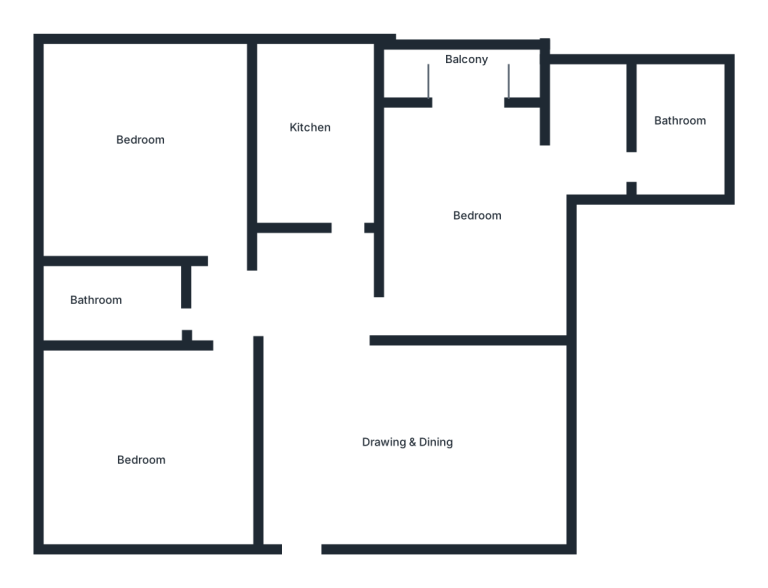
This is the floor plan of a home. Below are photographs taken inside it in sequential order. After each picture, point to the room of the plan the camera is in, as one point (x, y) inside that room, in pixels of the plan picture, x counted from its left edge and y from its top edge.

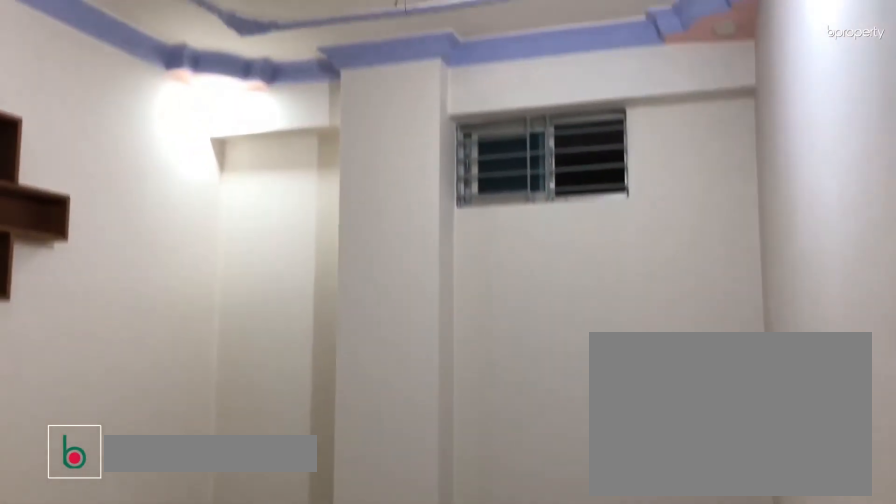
(436, 439)
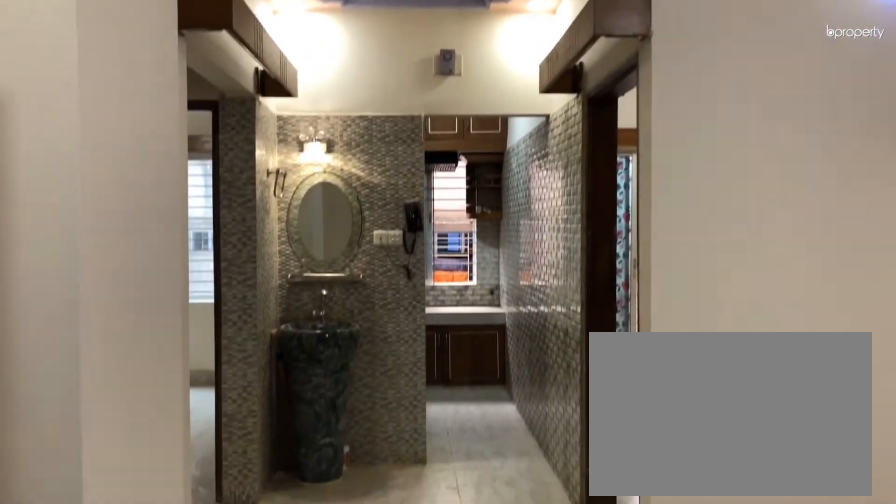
(436, 439)
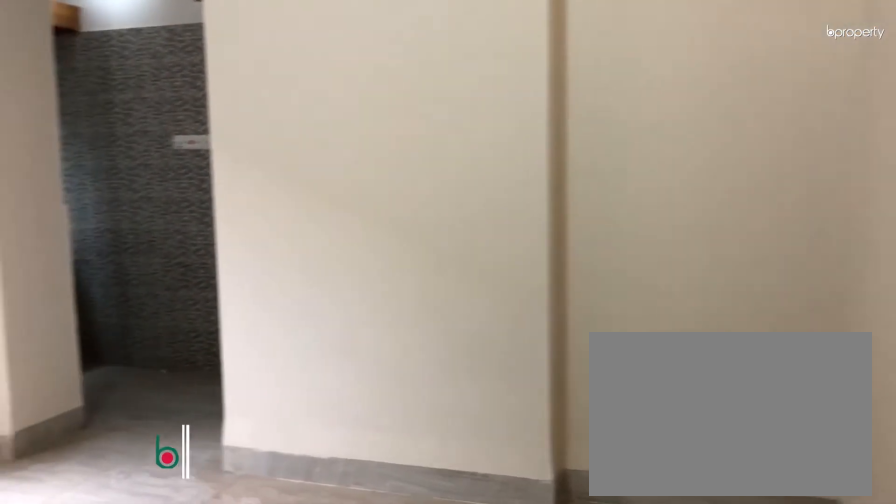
(474, 205)
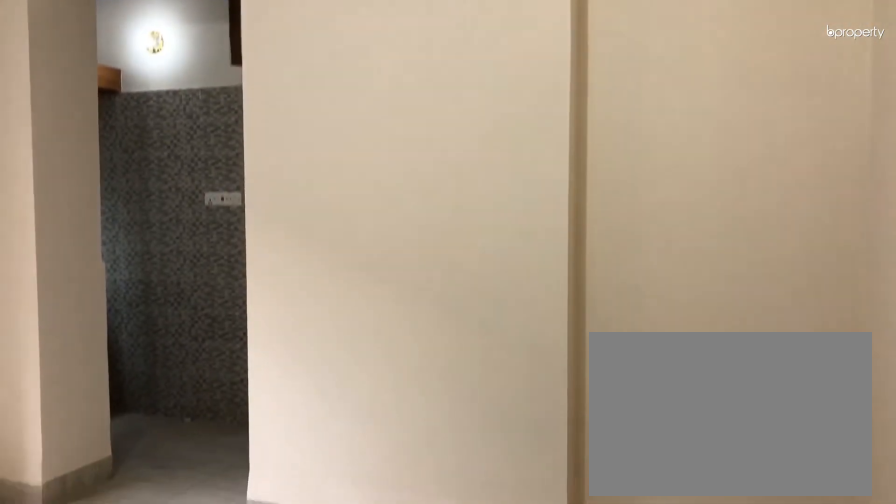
(474, 205)
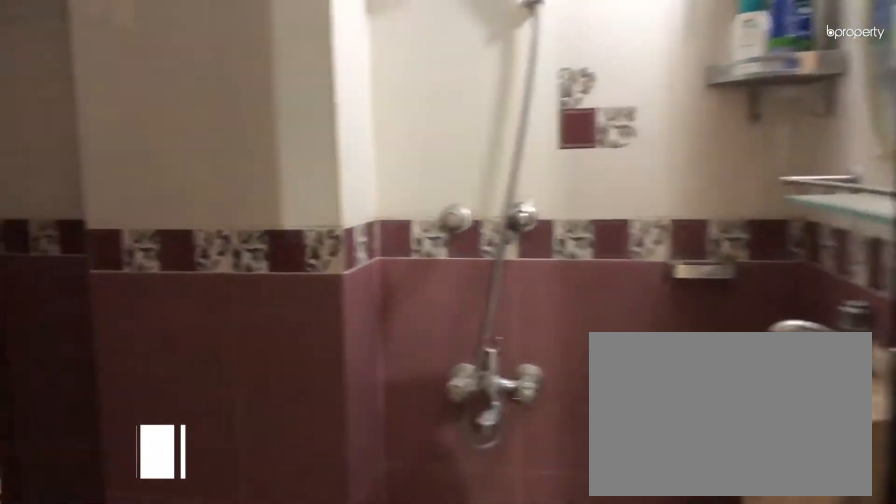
(676, 128)
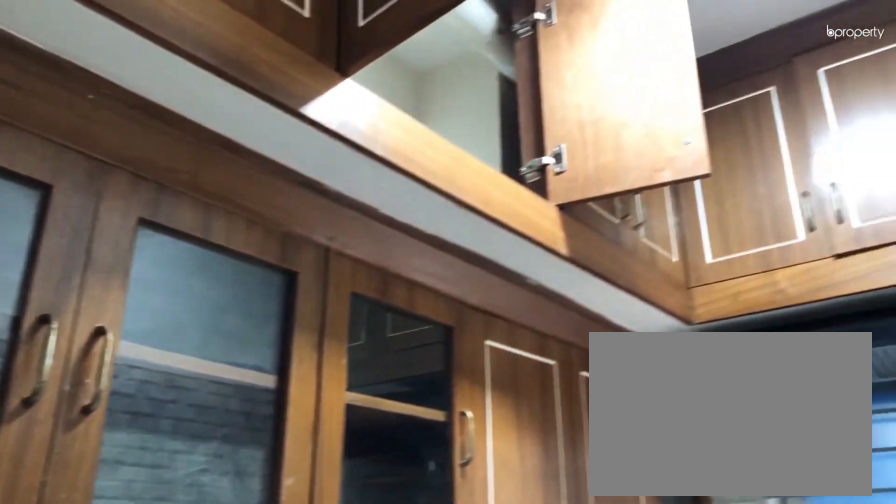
(312, 134)
